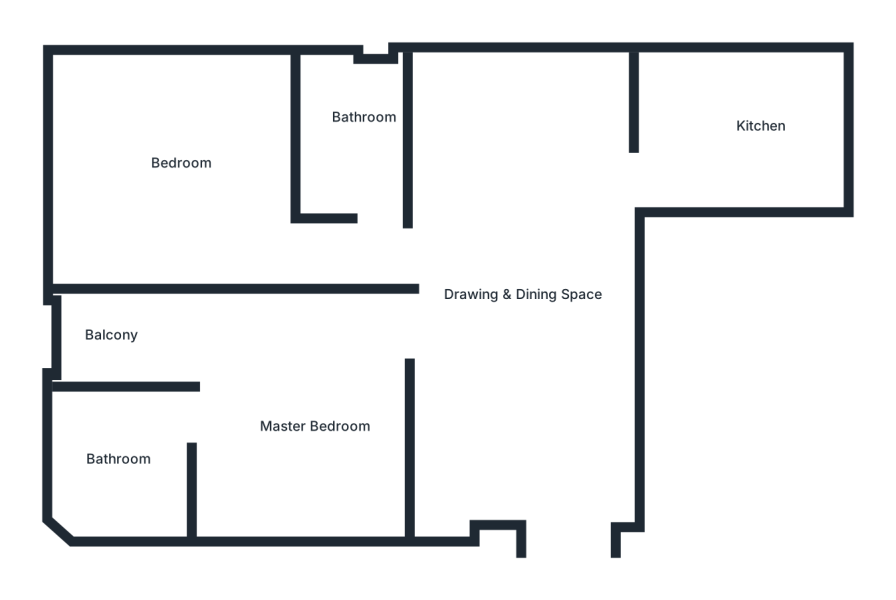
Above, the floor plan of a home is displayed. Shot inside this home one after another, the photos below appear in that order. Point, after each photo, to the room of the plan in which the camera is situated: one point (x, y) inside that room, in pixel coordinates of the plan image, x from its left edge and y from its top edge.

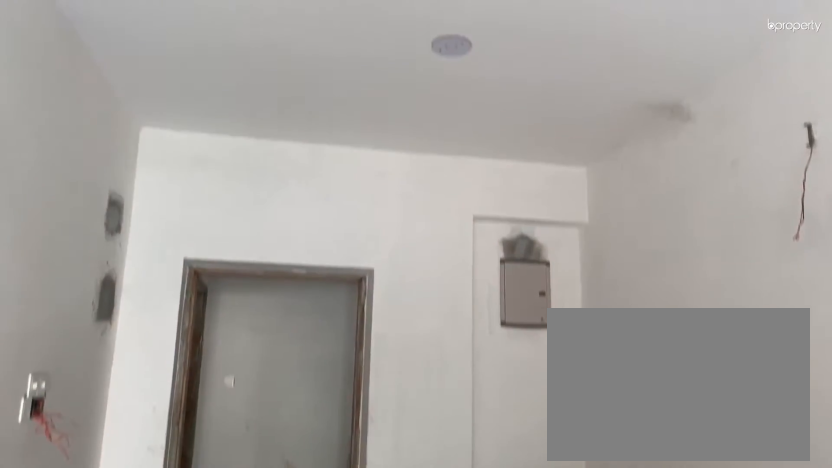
(532, 334)
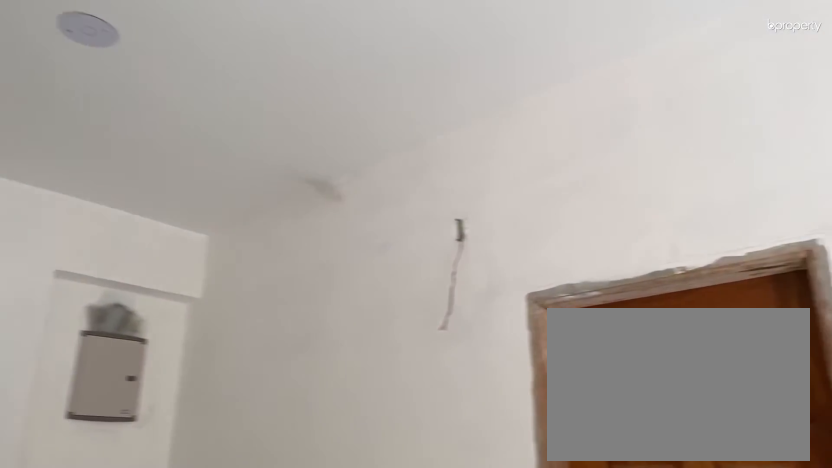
(532, 334)
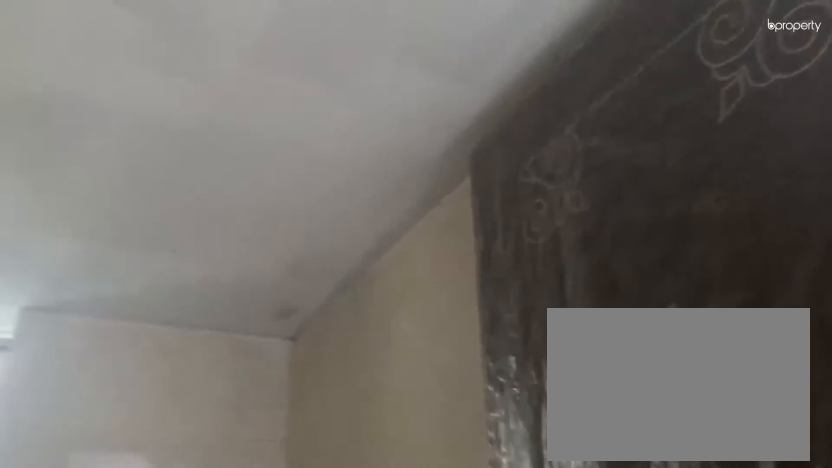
(356, 141)
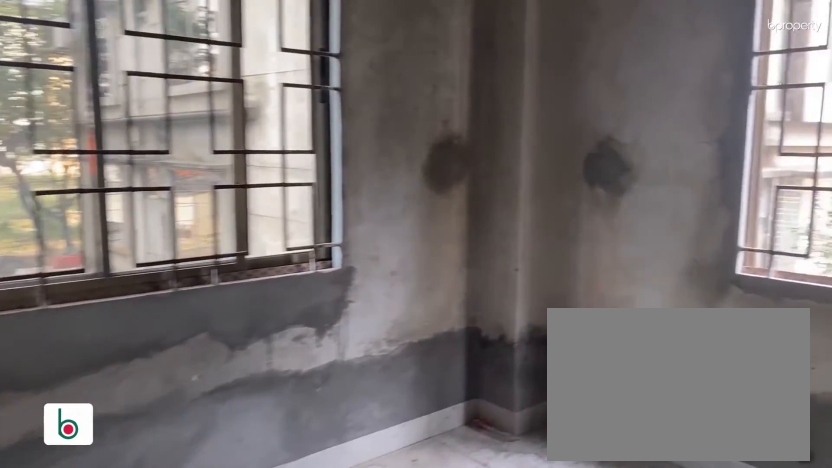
(169, 168)
